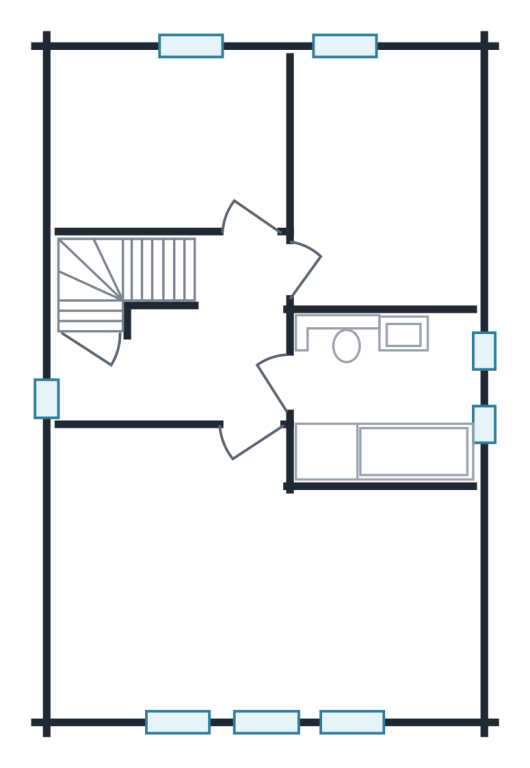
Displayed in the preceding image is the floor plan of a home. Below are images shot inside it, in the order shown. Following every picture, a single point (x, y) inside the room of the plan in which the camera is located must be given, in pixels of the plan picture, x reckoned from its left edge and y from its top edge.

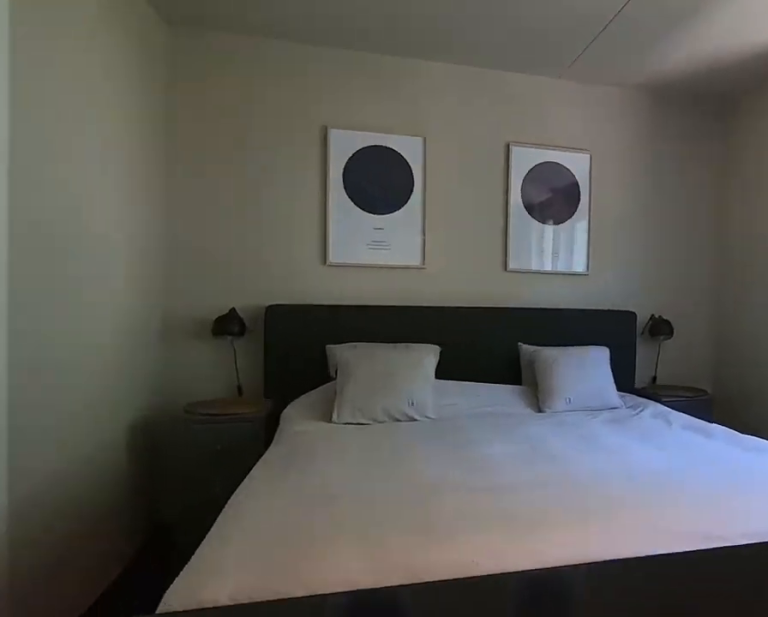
(252, 583)
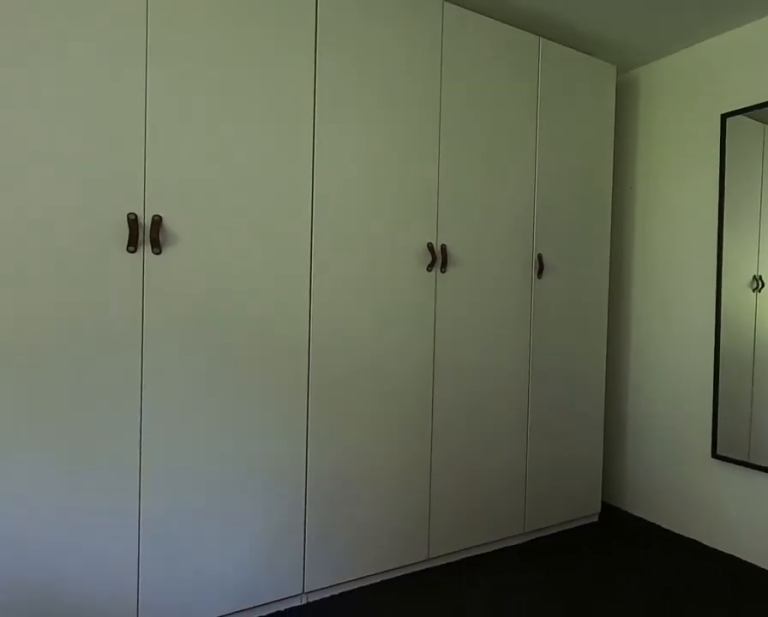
(252, 583)
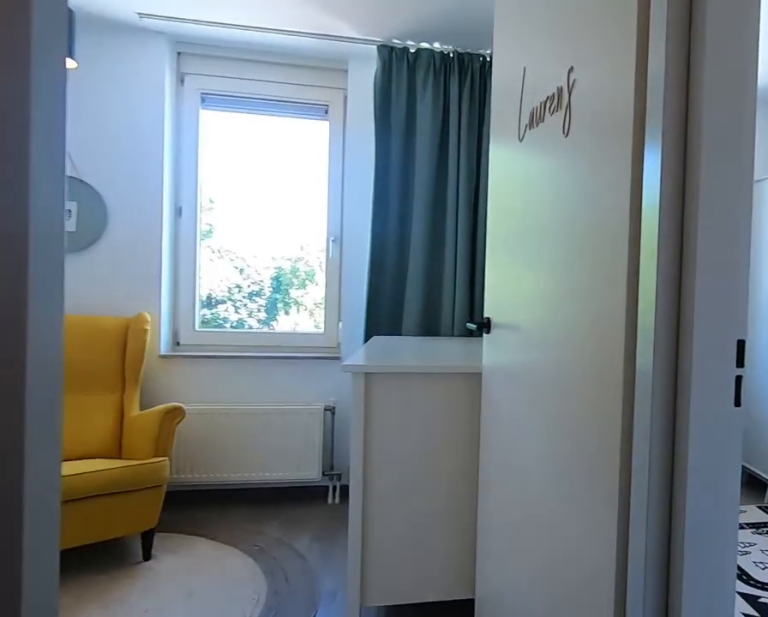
(191, 347)
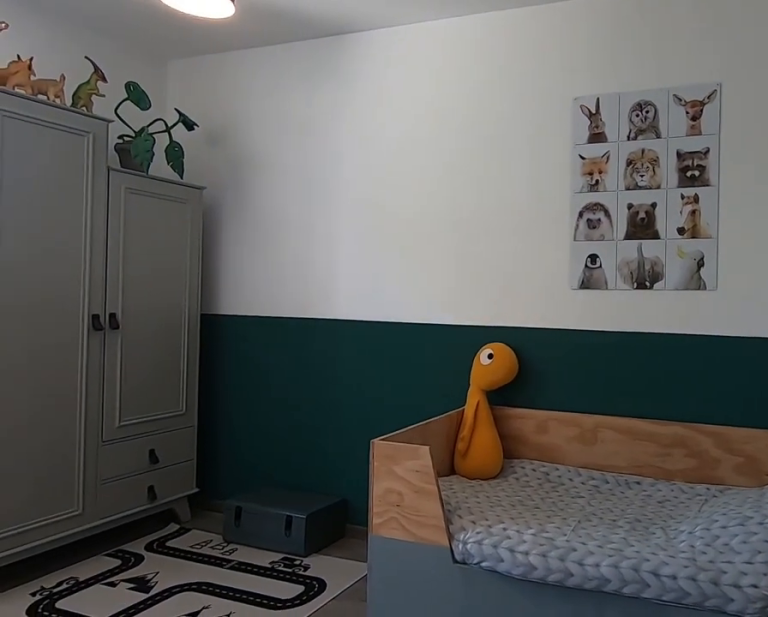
(382, 180)
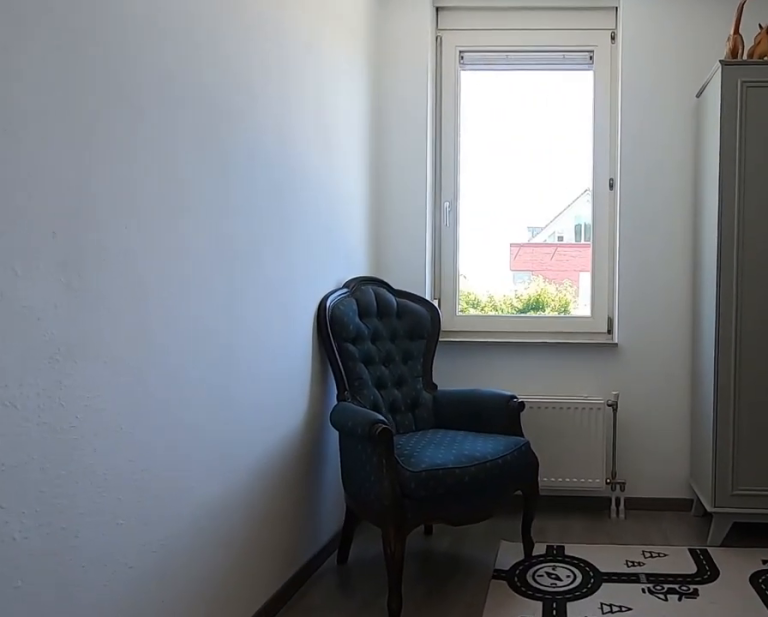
(382, 180)
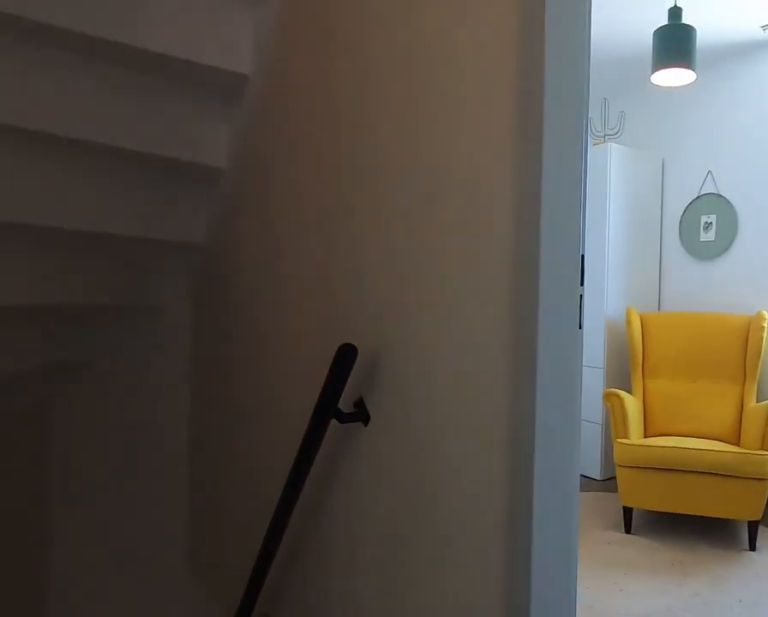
(191, 347)
